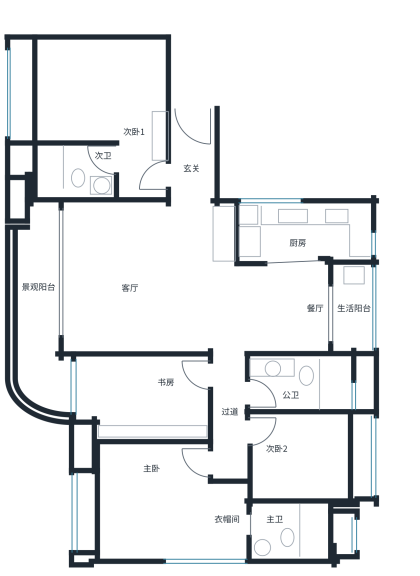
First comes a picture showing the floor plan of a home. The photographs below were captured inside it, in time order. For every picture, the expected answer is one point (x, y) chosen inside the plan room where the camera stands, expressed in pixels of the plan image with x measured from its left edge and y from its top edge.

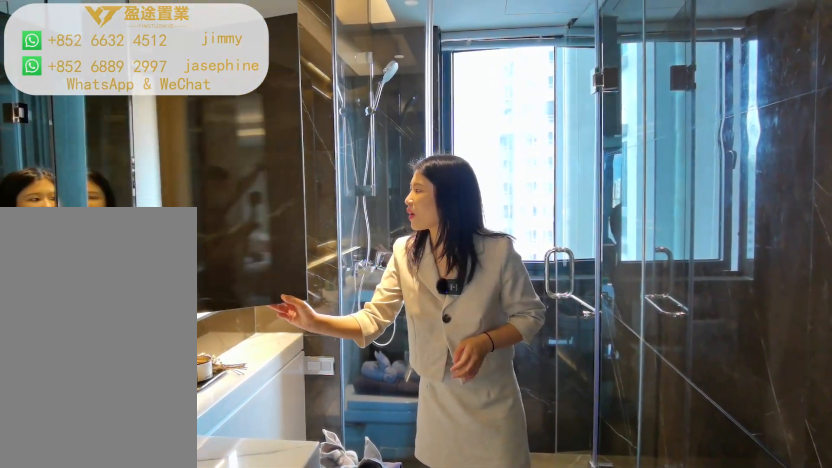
(300, 385)
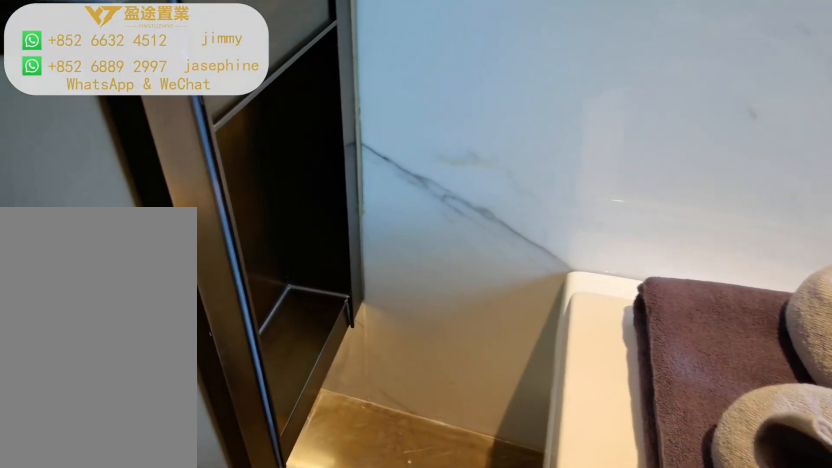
(300, 385)
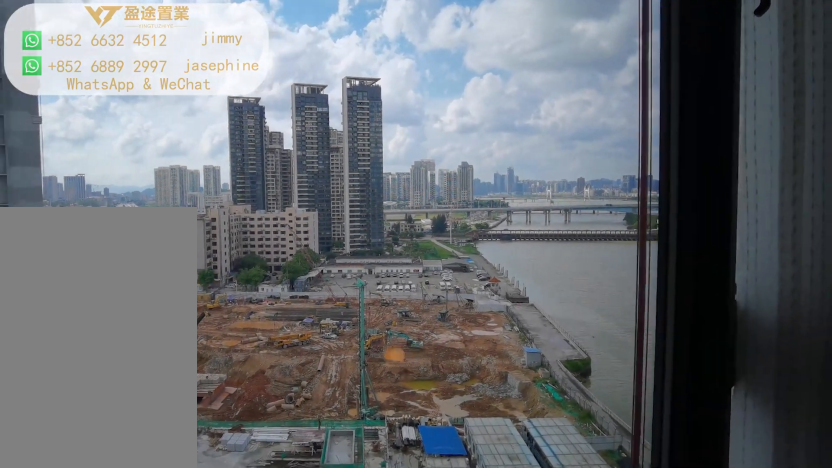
(310, 458)
